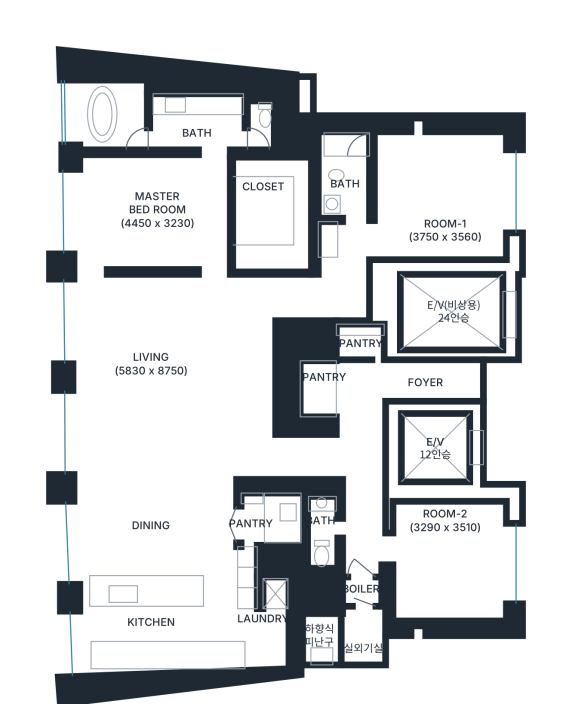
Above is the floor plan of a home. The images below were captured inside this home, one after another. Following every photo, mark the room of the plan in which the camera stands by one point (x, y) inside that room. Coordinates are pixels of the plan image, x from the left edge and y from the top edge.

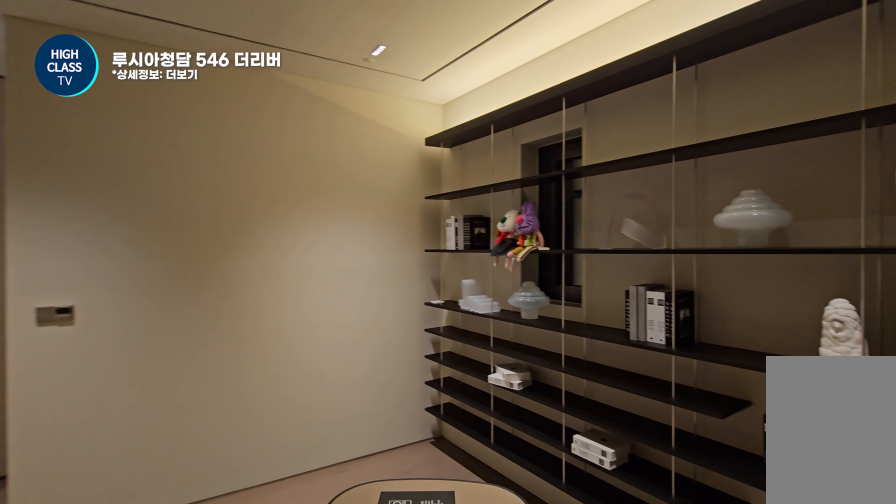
(411, 192)
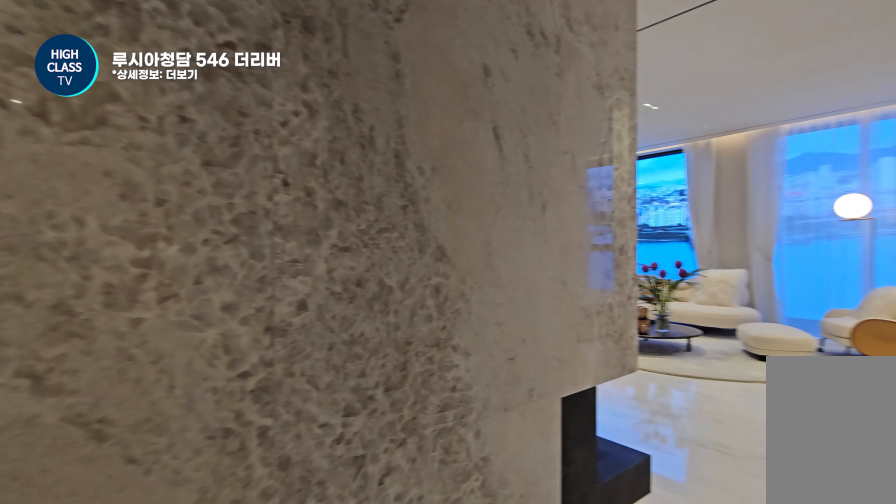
(320, 294)
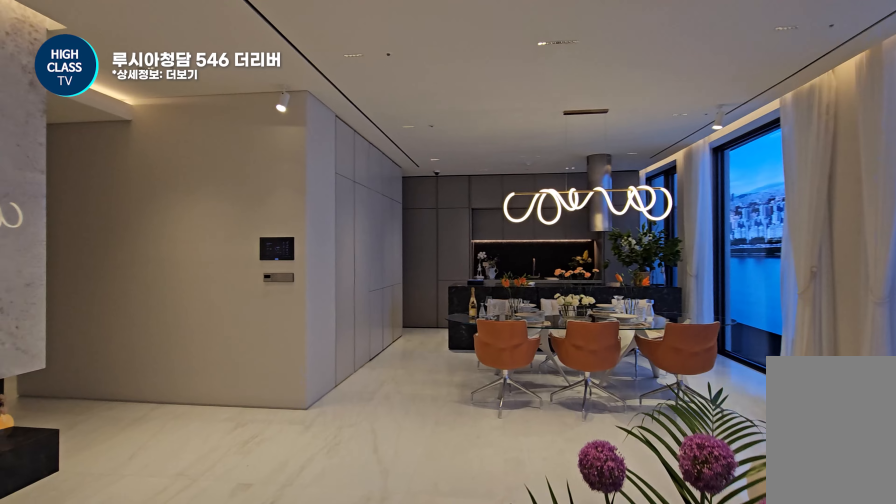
(171, 371)
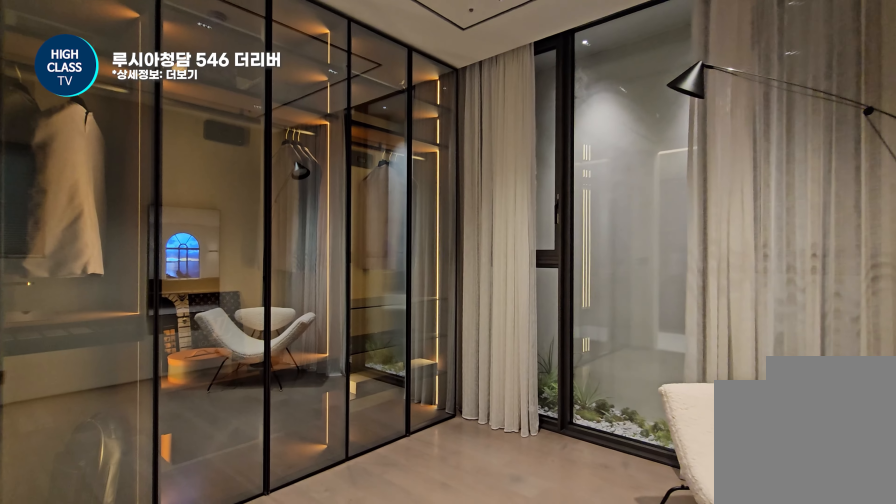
(447, 559)
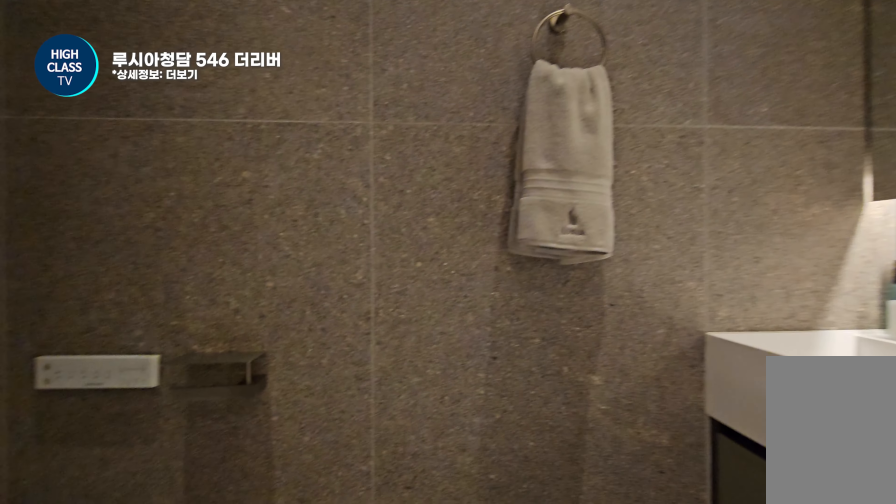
(323, 527)
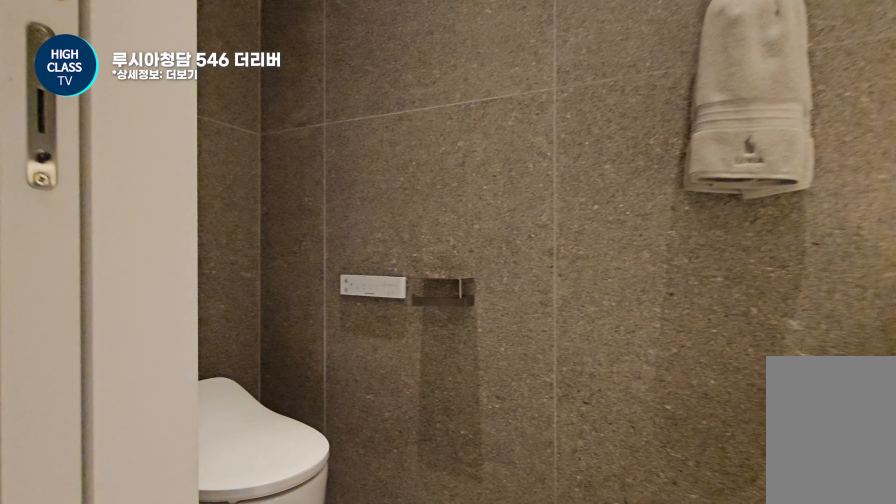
(323, 527)
